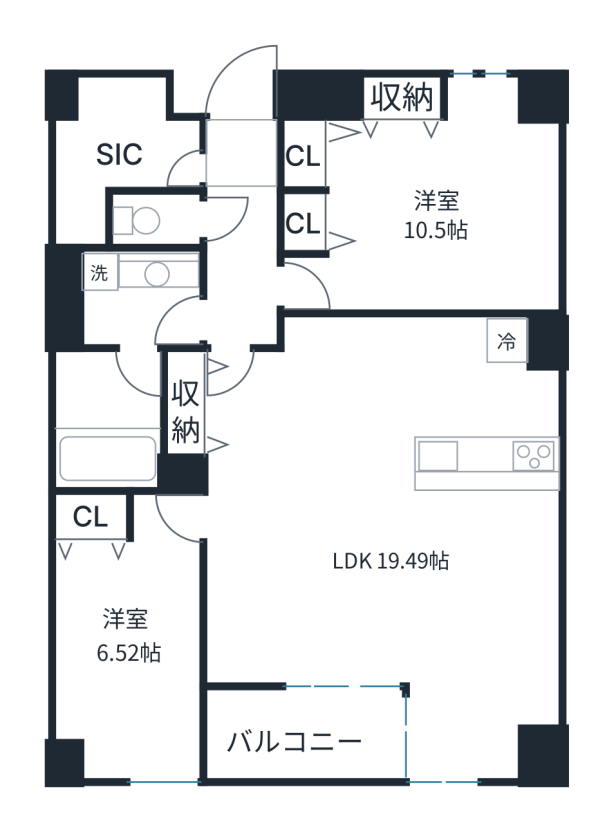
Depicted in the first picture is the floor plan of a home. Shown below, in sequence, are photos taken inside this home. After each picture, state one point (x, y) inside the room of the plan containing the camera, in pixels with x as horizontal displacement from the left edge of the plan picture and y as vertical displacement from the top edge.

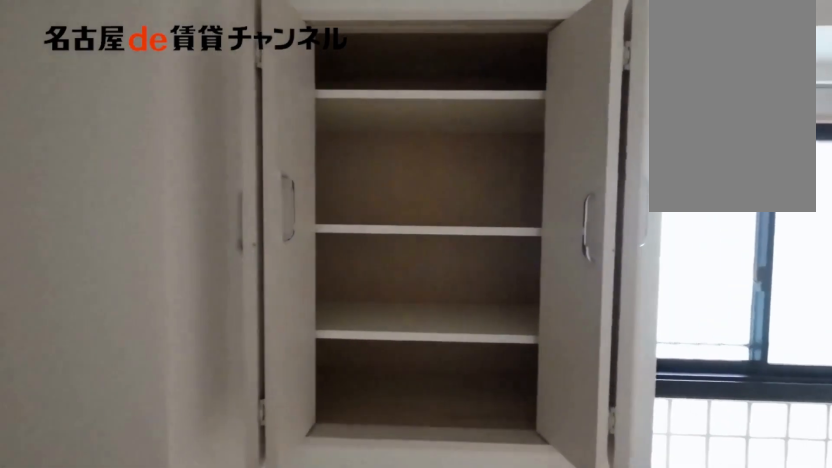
(417, 193)
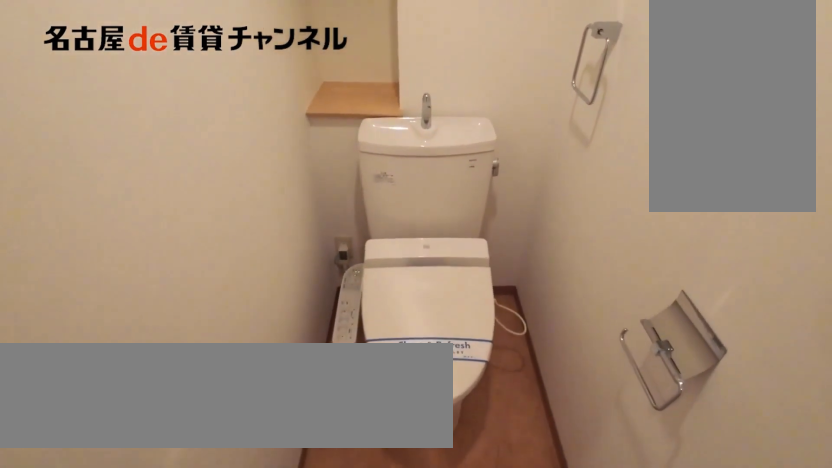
(154, 219)
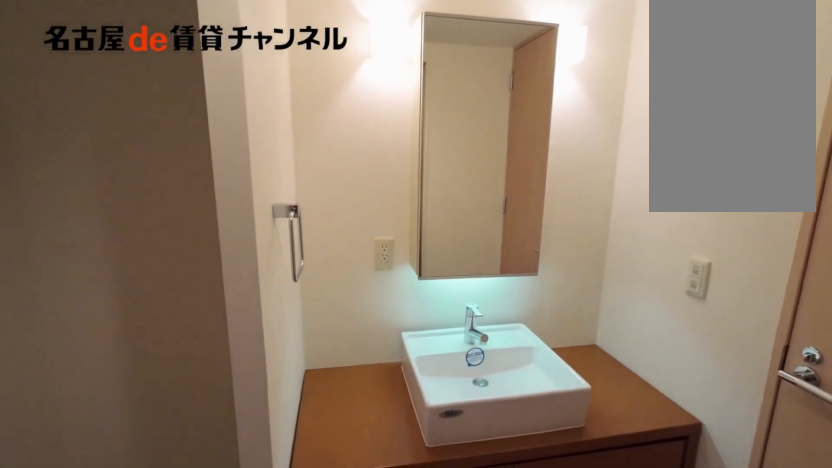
(135, 297)
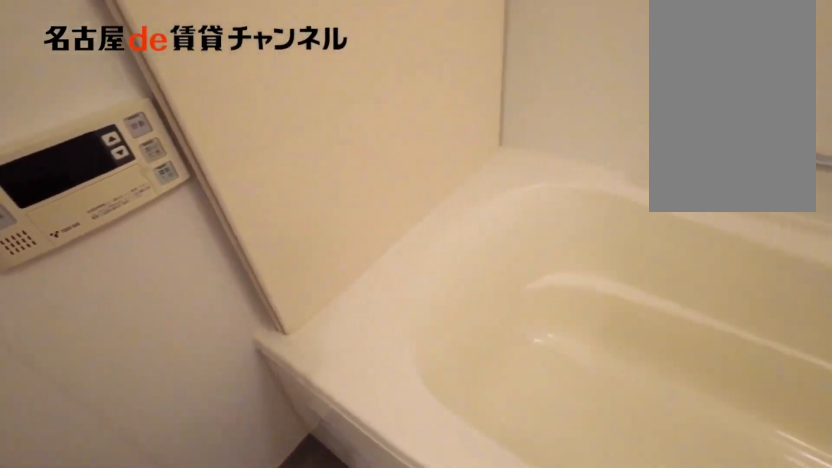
(114, 419)
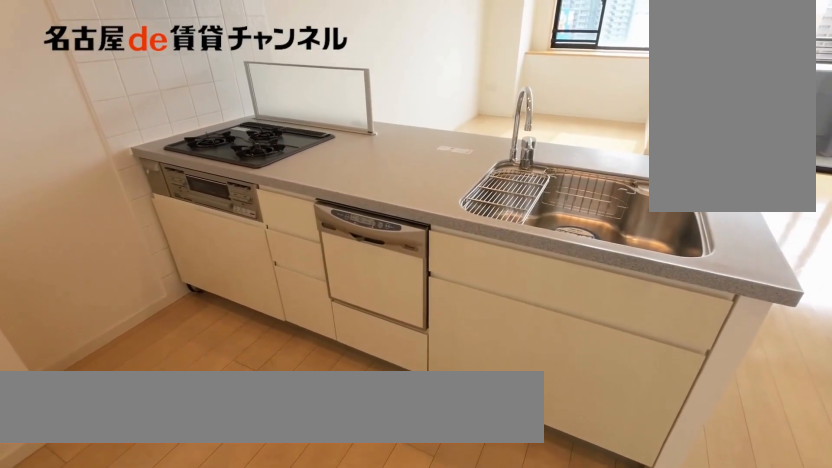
(486, 463)
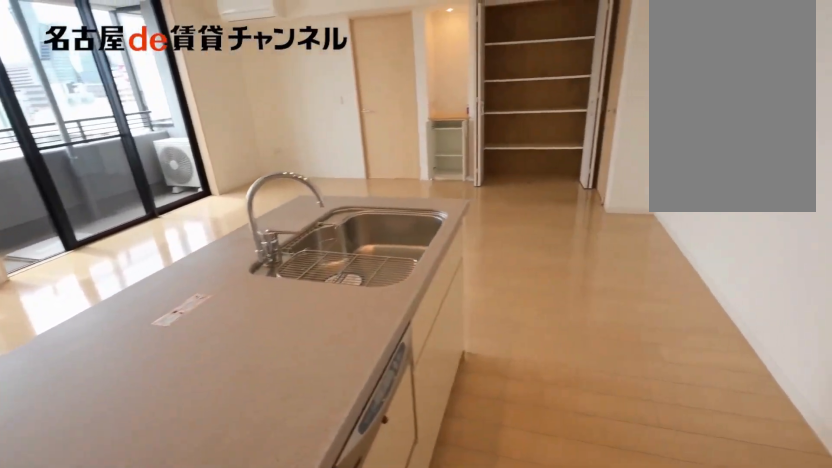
(486, 463)
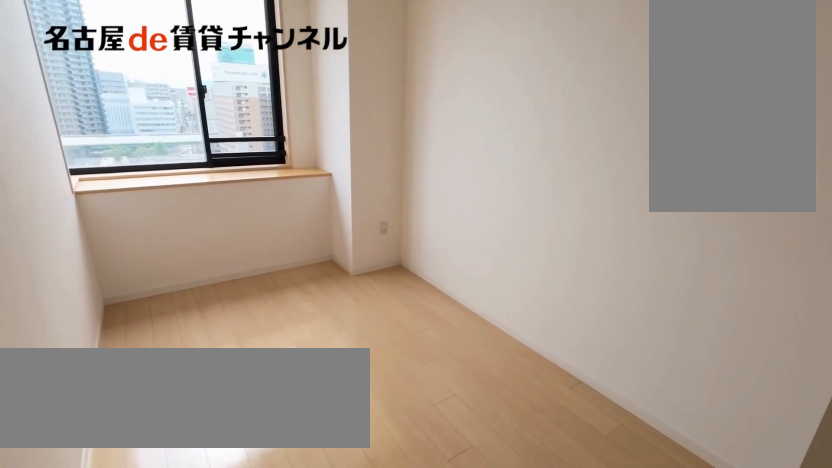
(133, 630)
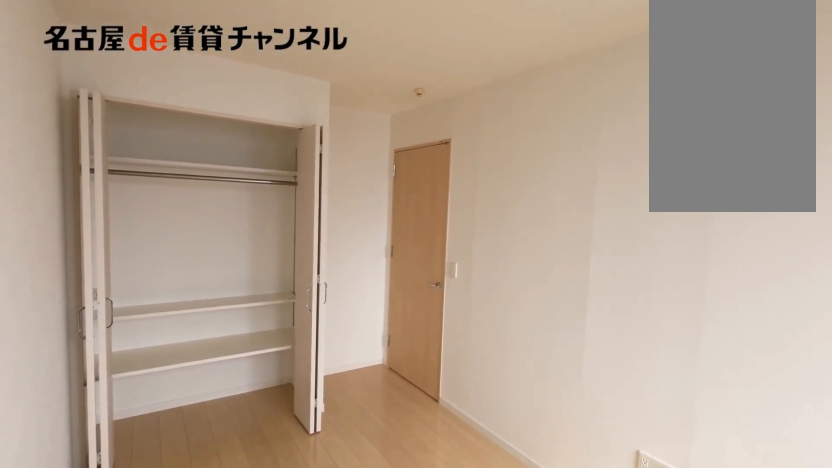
(133, 630)
